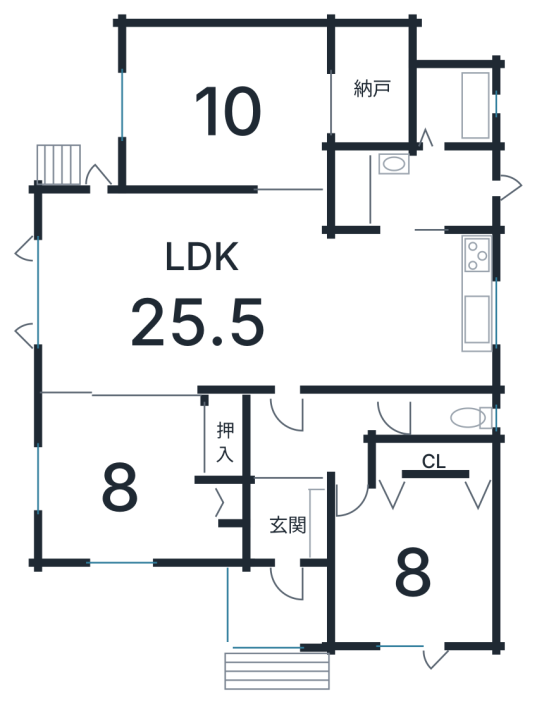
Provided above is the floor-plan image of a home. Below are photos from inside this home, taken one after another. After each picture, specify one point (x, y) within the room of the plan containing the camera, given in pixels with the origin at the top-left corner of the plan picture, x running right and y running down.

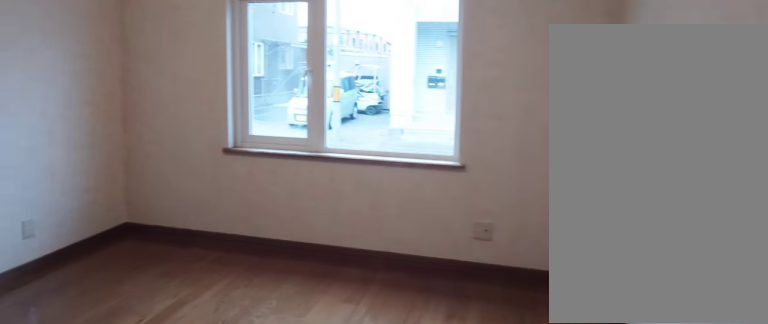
(411, 564)
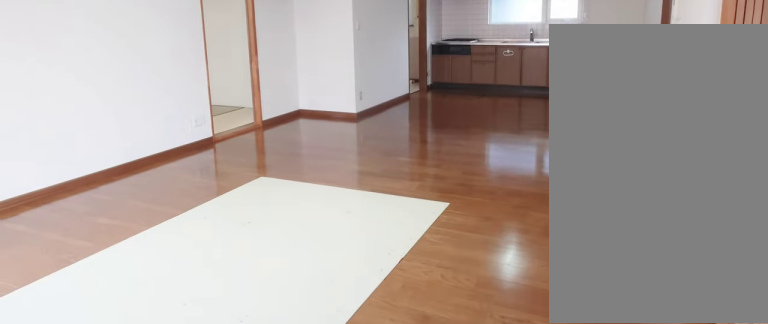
(167, 291)
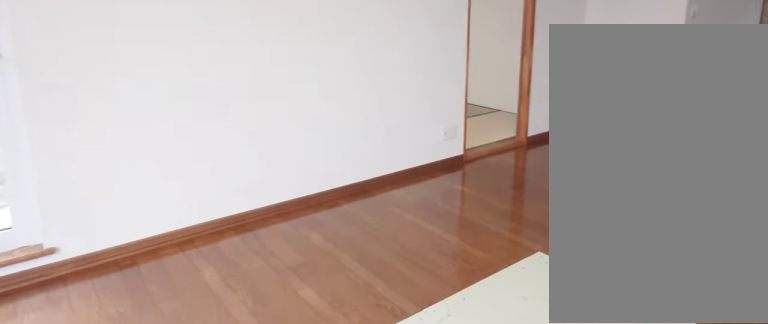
(167, 291)
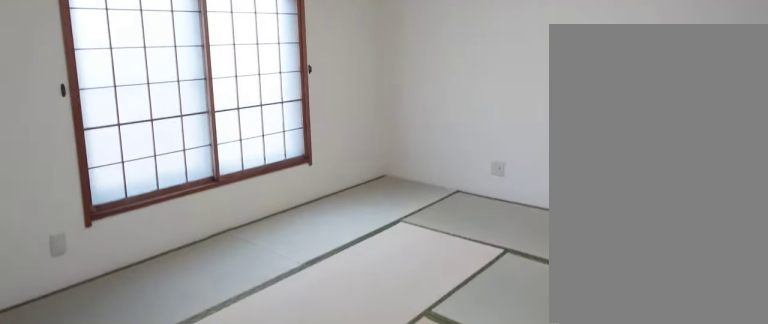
(220, 114)
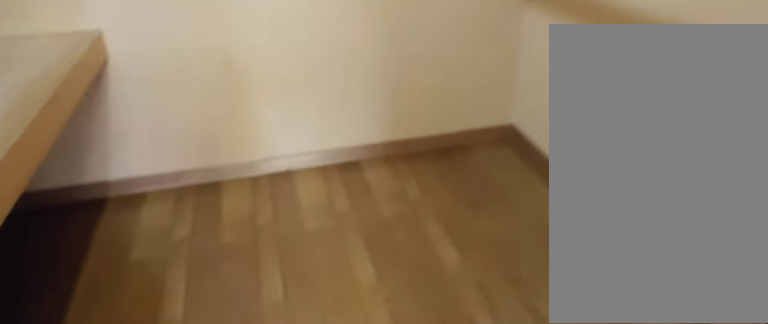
(362, 89)
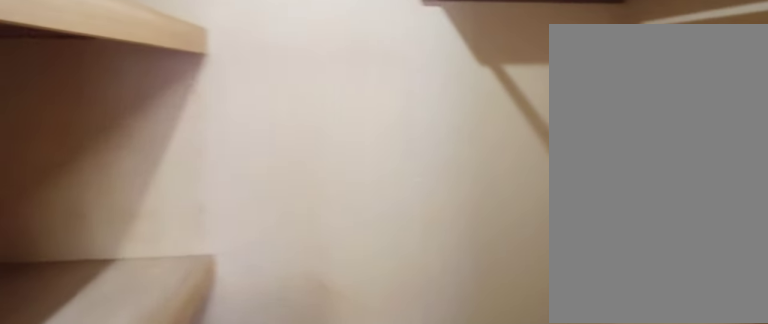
(362, 89)
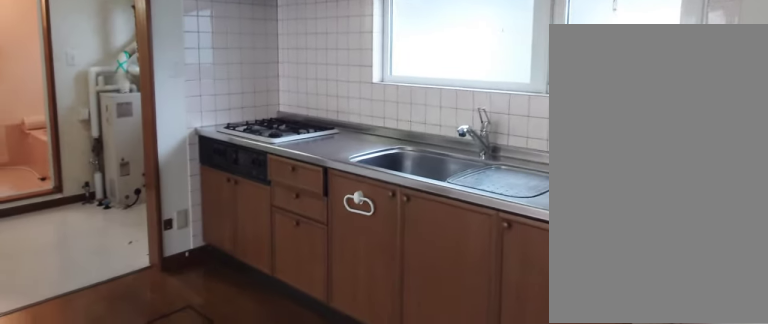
(426, 318)
